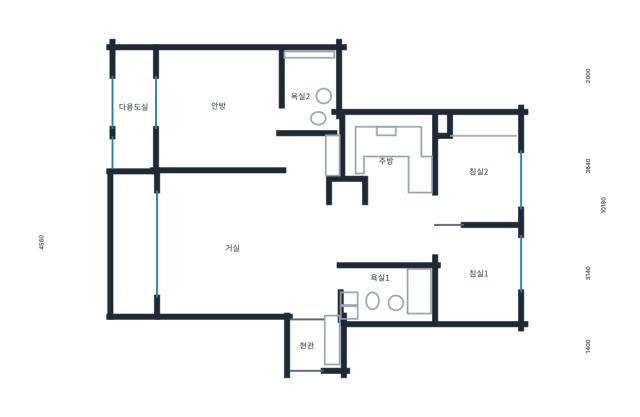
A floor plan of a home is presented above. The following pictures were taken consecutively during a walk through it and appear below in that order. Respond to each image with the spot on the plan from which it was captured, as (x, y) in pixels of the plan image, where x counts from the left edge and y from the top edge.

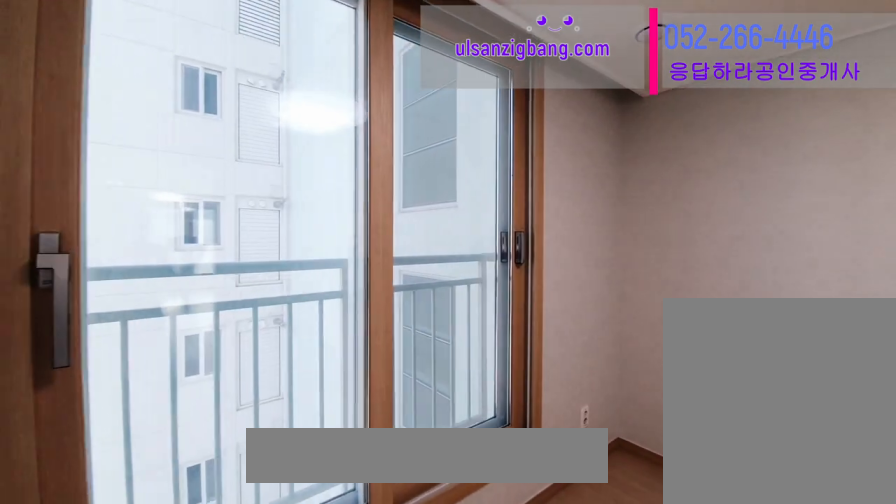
(484, 271)
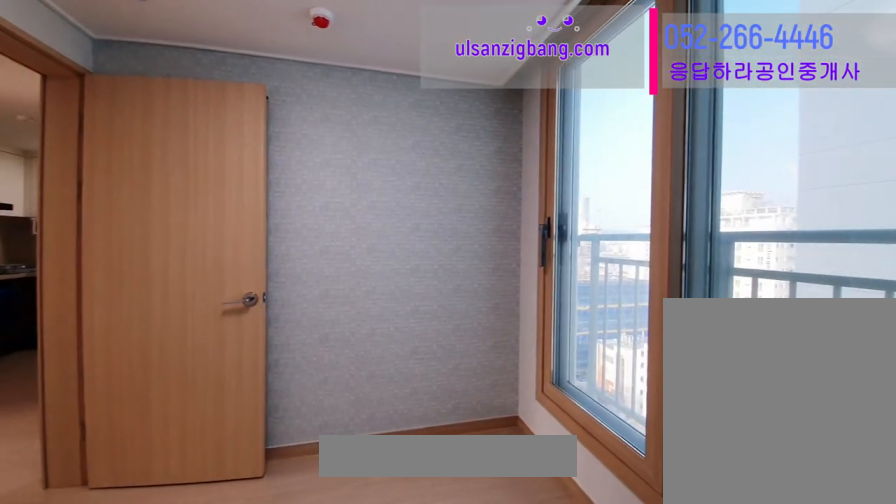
(484, 272)
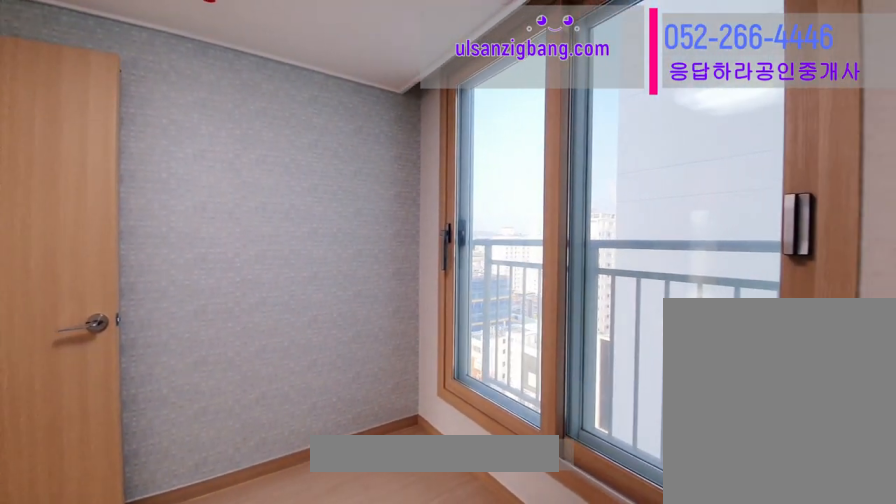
(484, 270)
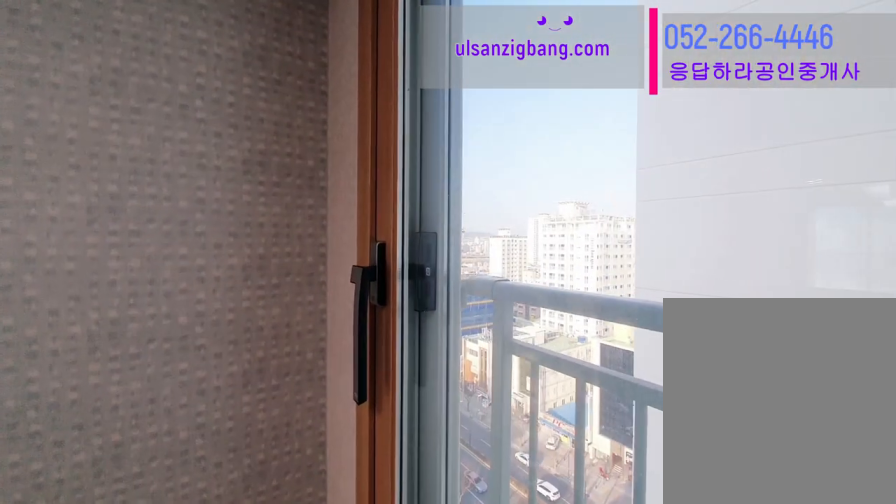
(484, 272)
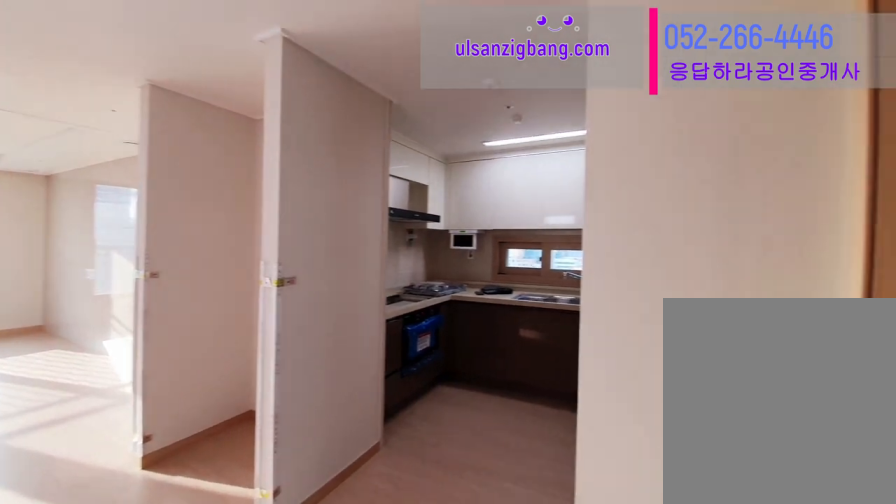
(395, 228)
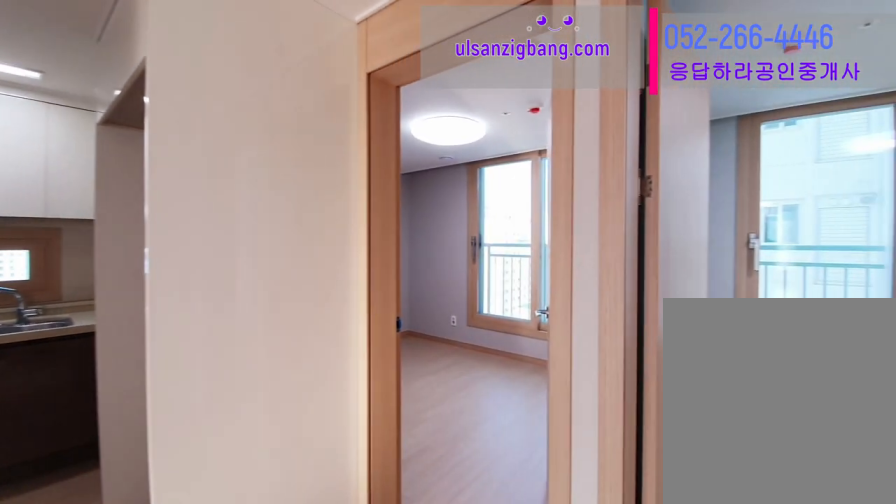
(396, 227)
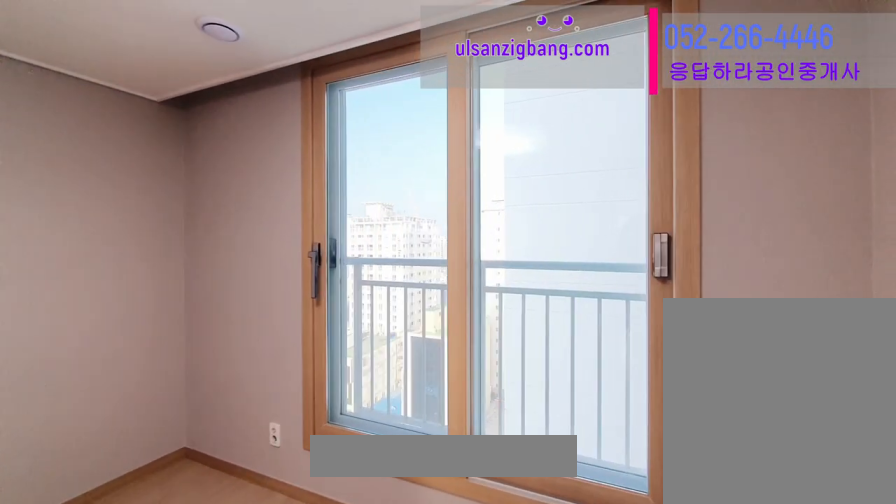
(489, 177)
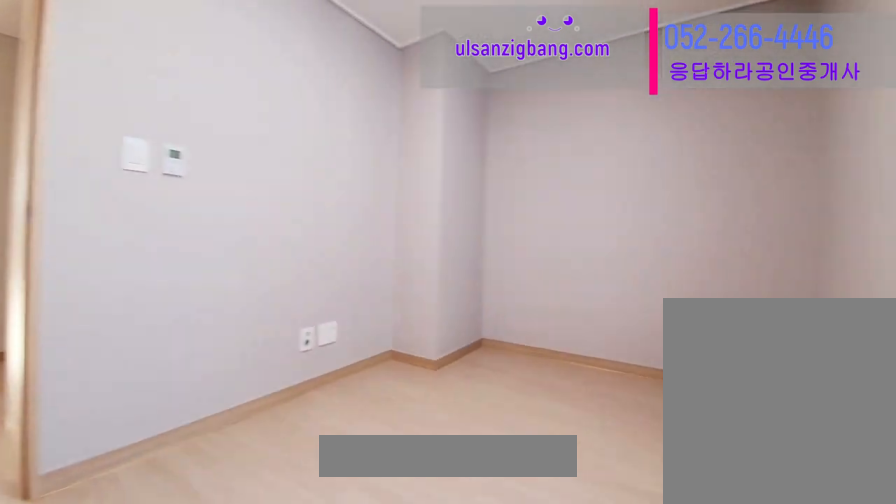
(490, 178)
